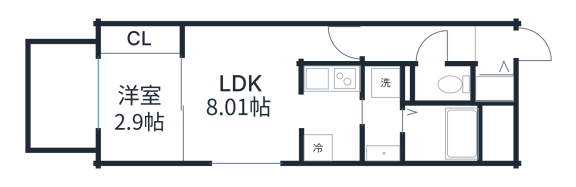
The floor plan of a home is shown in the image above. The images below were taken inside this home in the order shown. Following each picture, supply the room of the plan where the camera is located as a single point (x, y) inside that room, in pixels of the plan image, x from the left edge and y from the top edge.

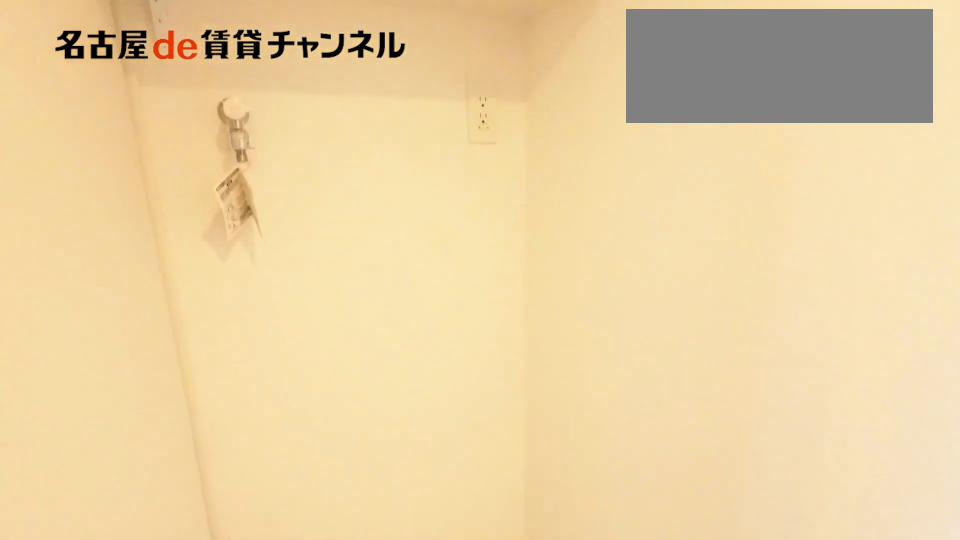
(381, 84)
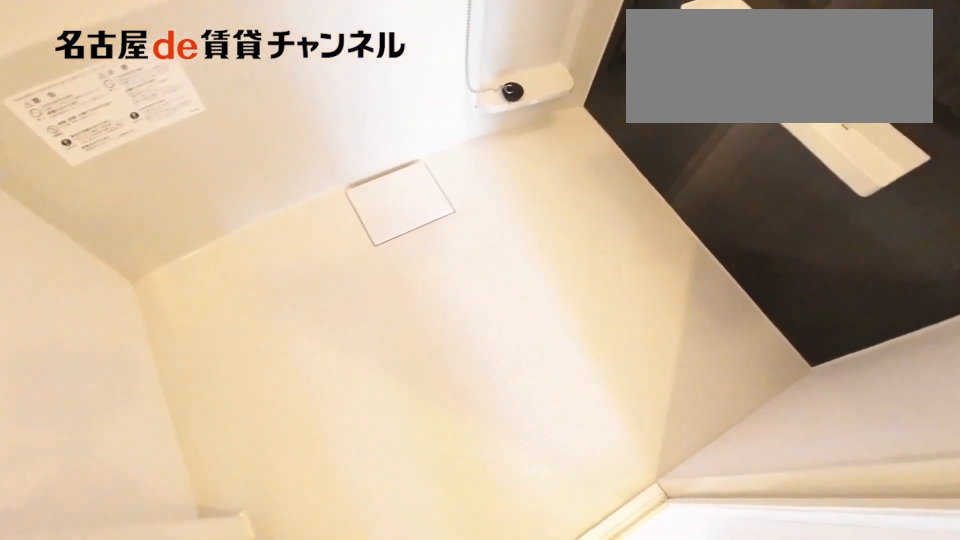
(442, 136)
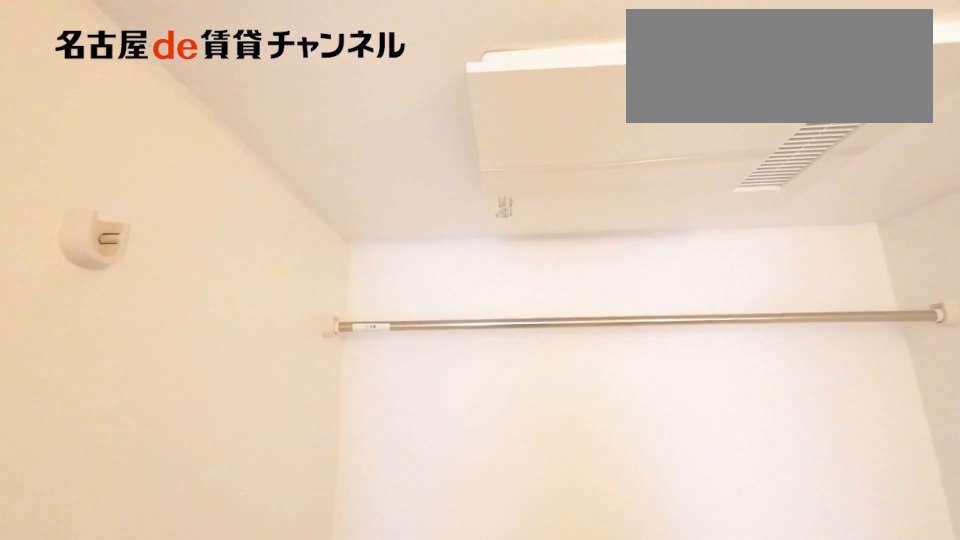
(442, 136)
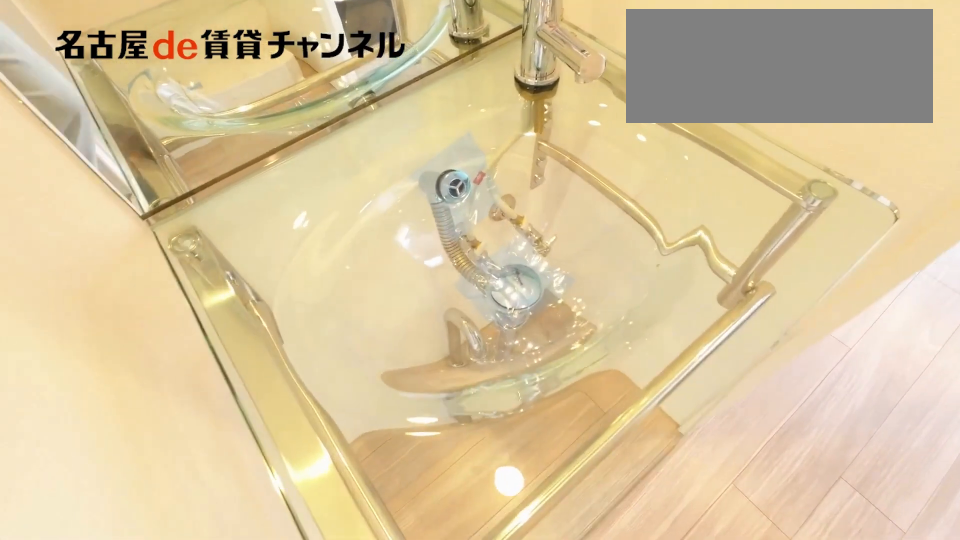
(383, 148)
